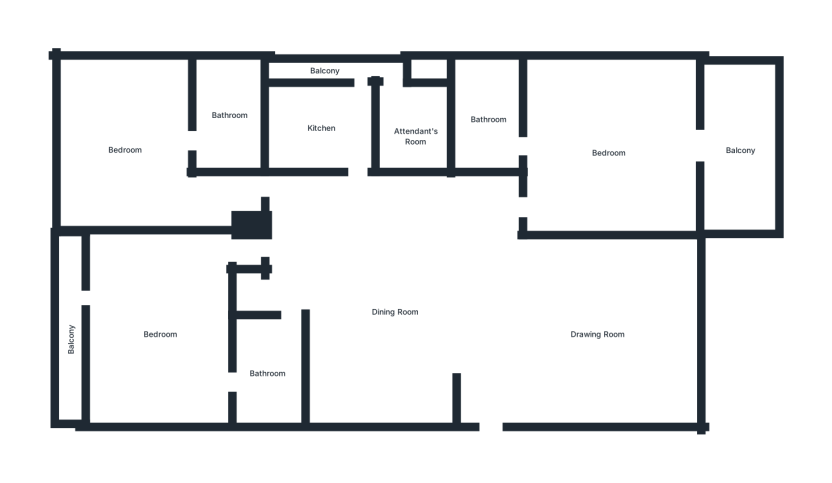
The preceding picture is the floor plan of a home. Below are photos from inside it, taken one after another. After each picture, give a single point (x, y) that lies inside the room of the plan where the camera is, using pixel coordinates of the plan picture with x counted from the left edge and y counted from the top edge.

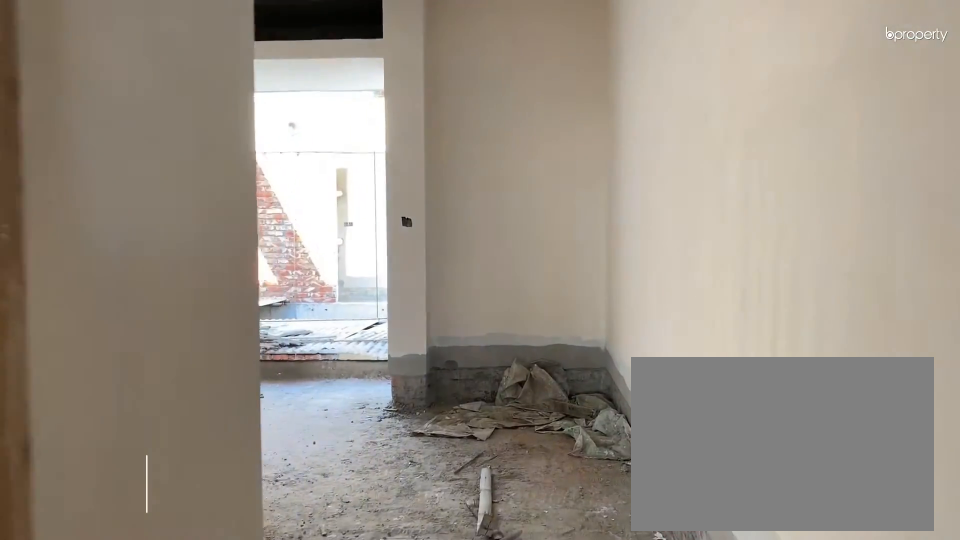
(283, 252)
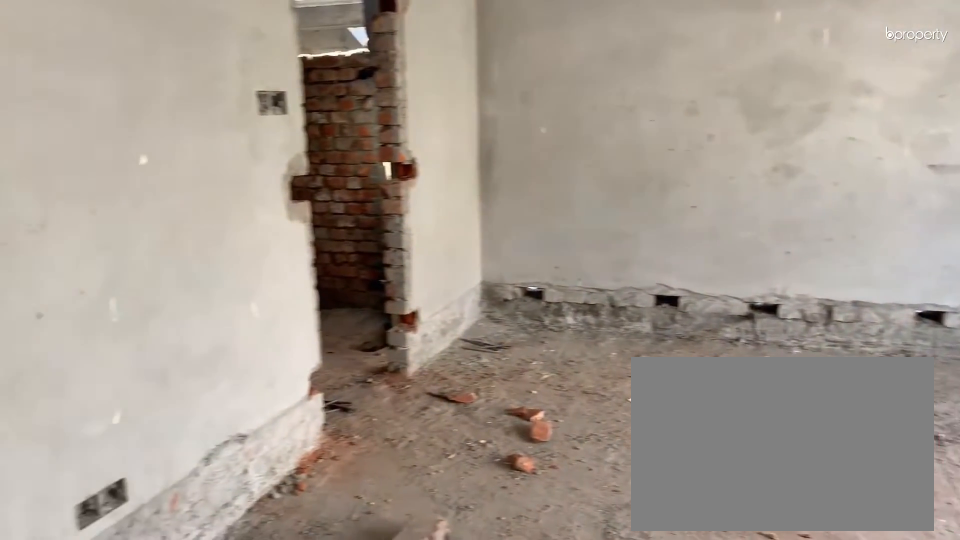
(161, 339)
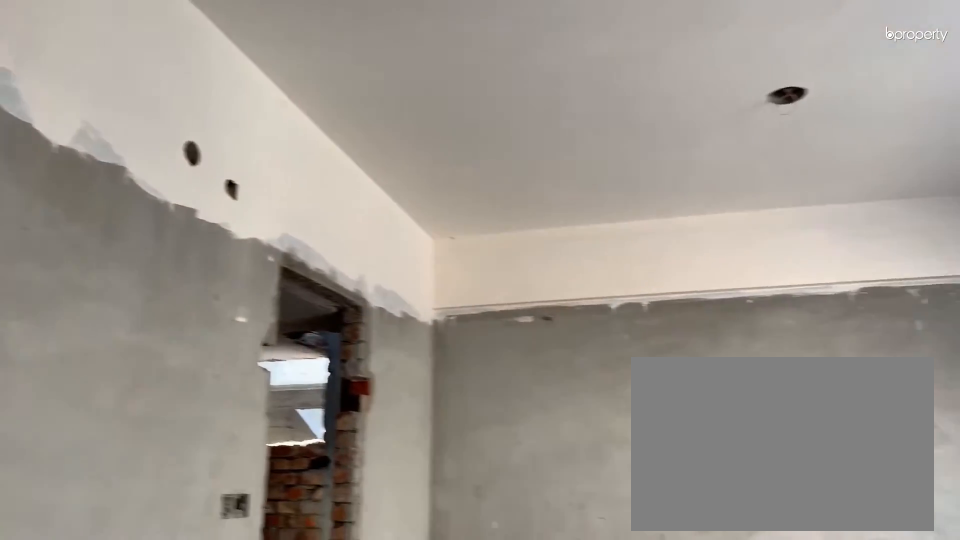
(161, 339)
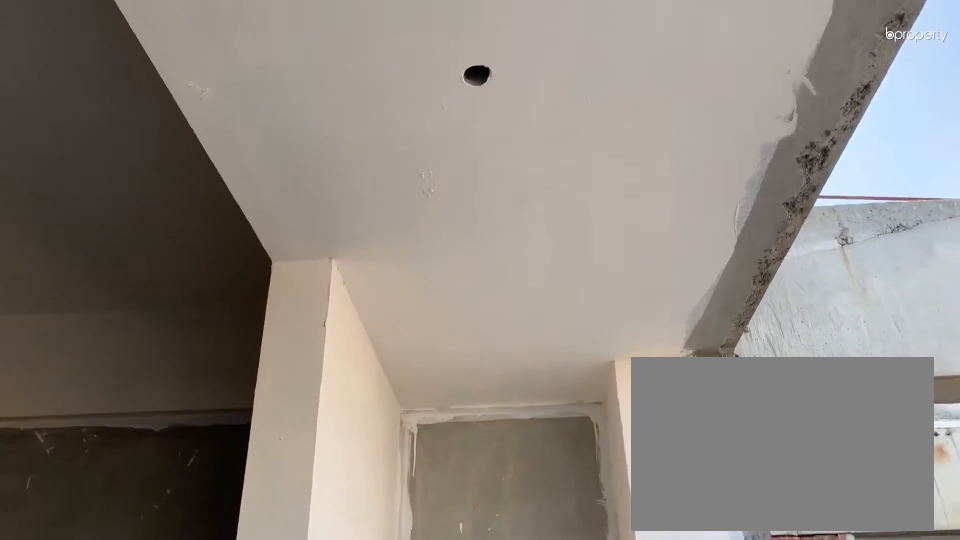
(68, 293)
